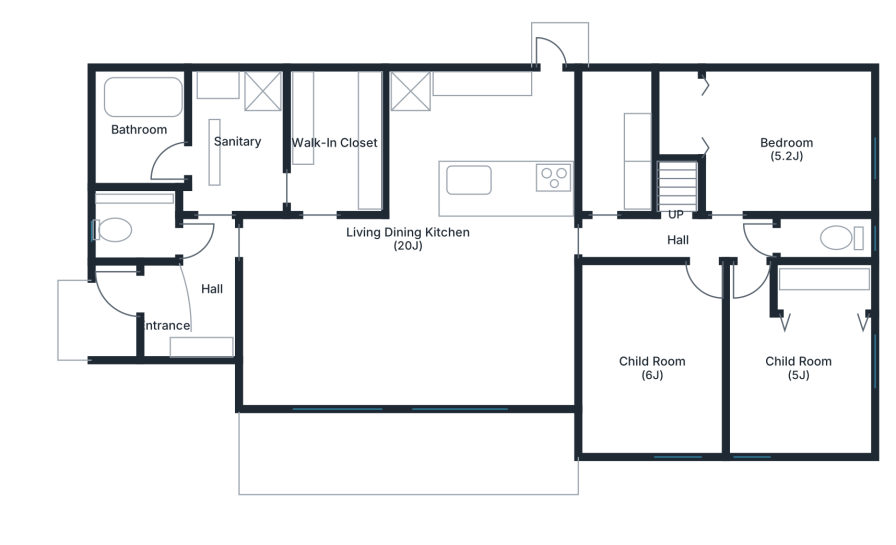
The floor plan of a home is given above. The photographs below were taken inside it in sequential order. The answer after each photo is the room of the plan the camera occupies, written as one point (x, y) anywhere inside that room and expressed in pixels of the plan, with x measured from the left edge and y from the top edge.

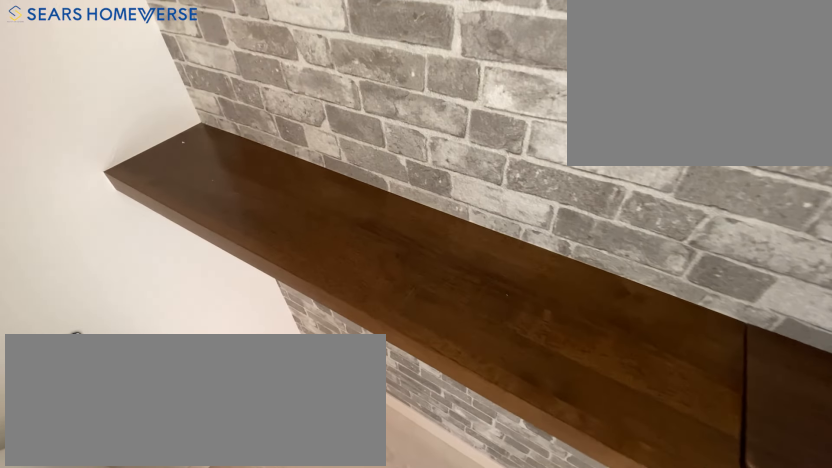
(144, 231)
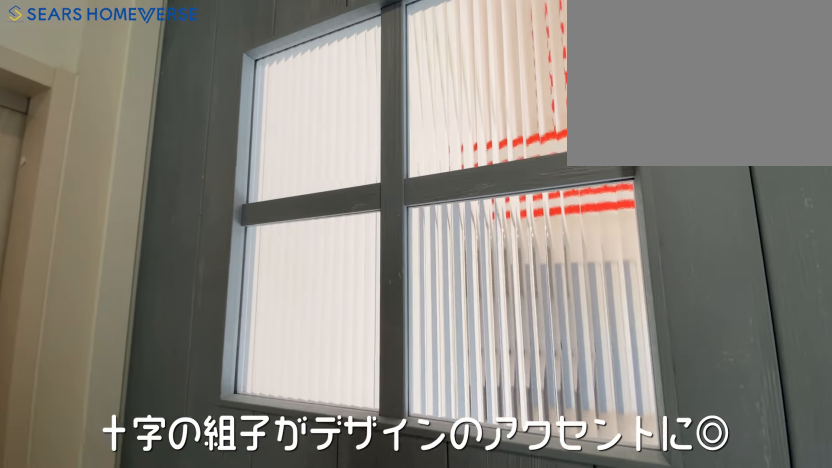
(411, 310)
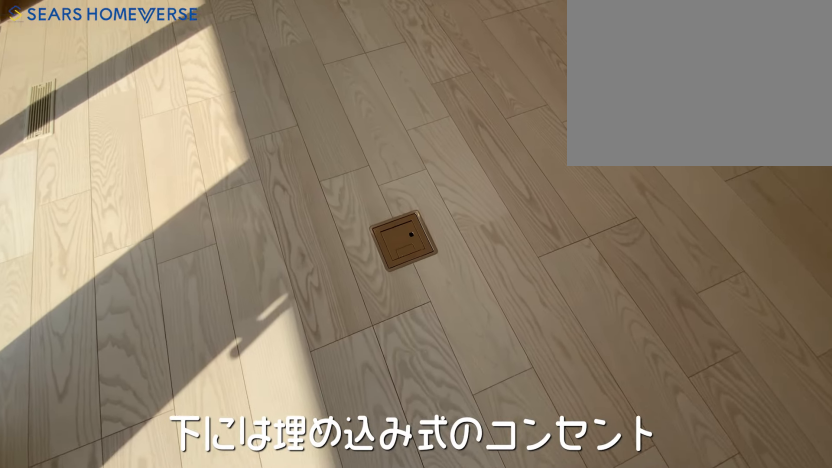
(411, 310)
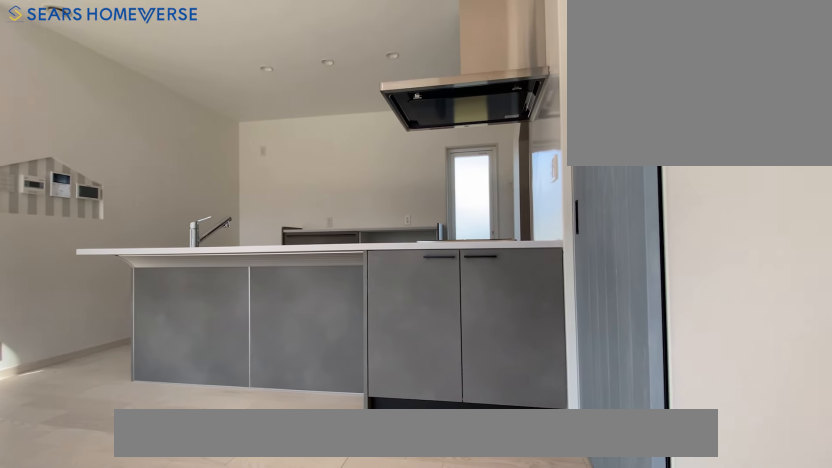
(493, 132)
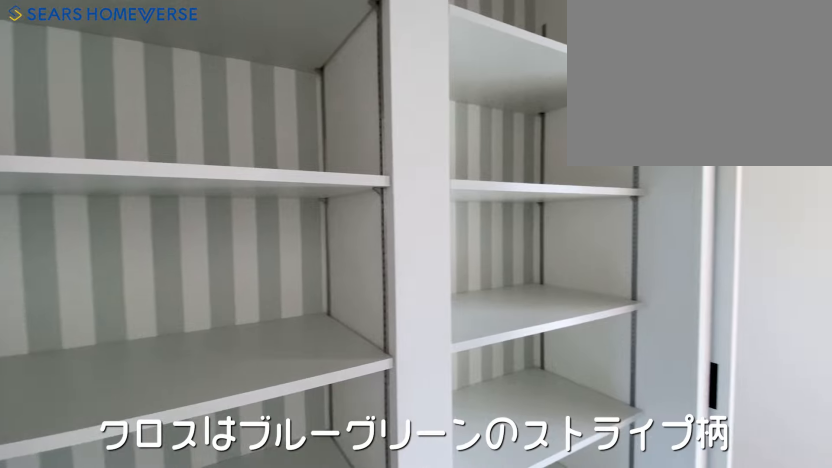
(615, 140)
